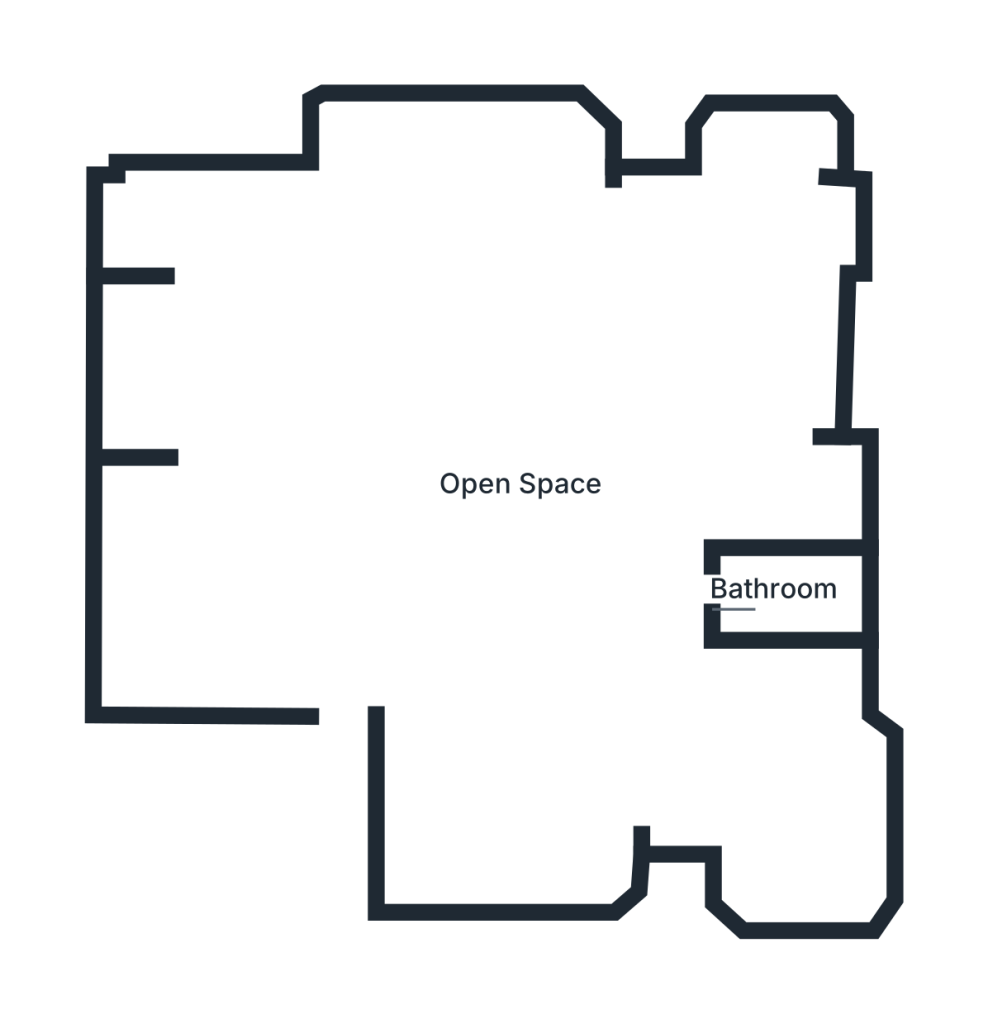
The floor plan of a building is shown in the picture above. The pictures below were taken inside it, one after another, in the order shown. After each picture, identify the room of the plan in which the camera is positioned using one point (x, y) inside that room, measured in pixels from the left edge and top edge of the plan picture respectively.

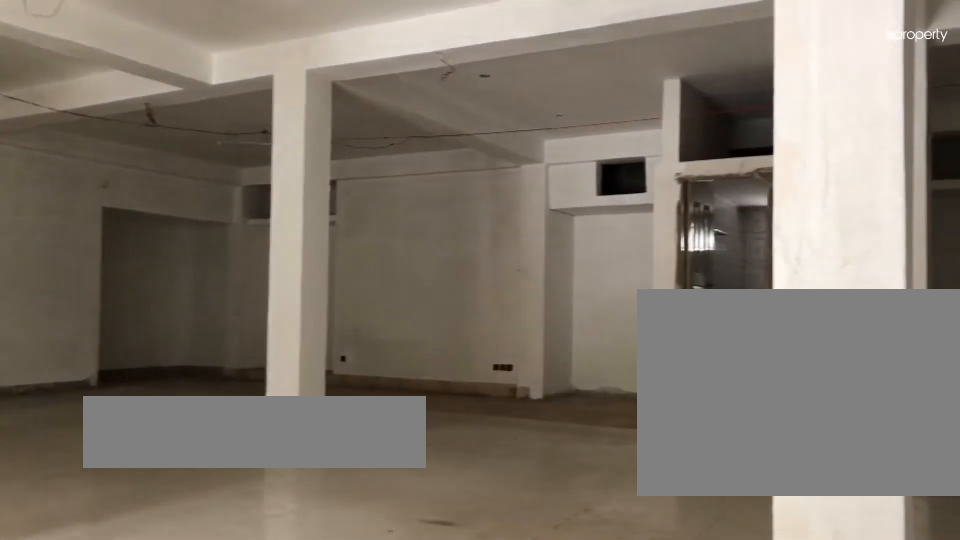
(371, 605)
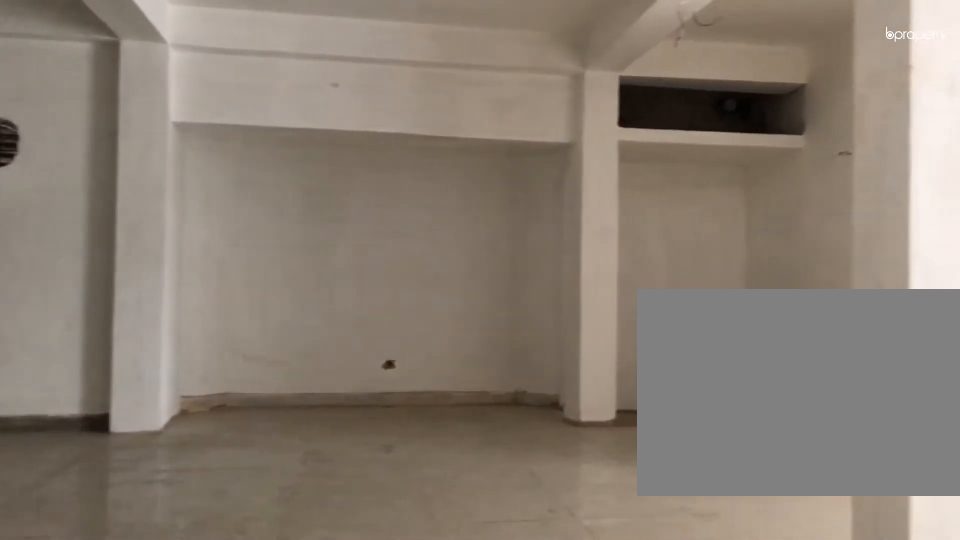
(621, 614)
